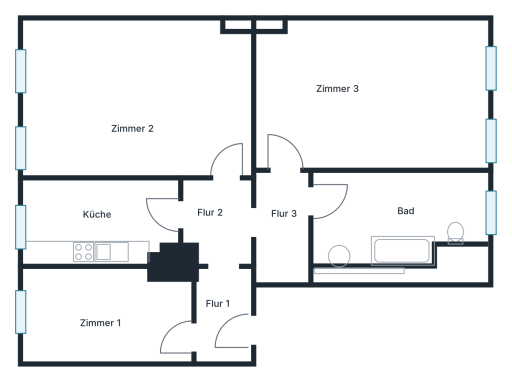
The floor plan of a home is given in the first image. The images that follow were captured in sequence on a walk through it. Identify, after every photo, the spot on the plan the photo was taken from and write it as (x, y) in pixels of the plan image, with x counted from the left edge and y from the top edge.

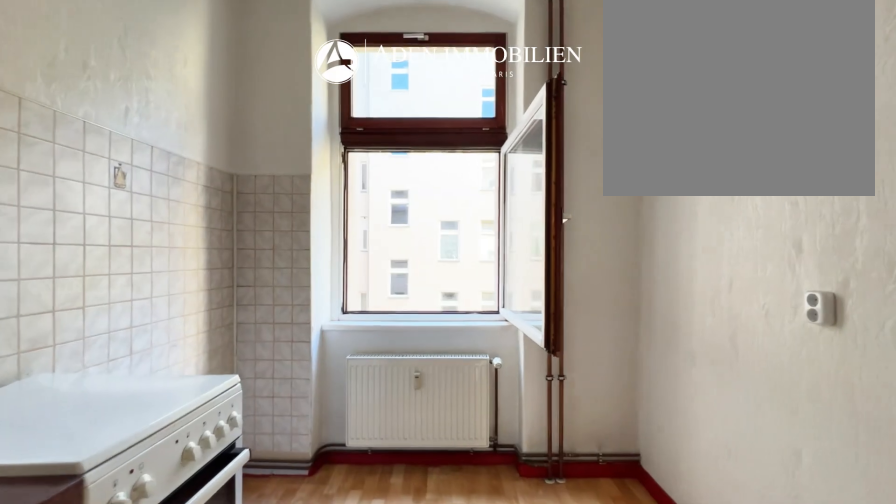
(97, 251)
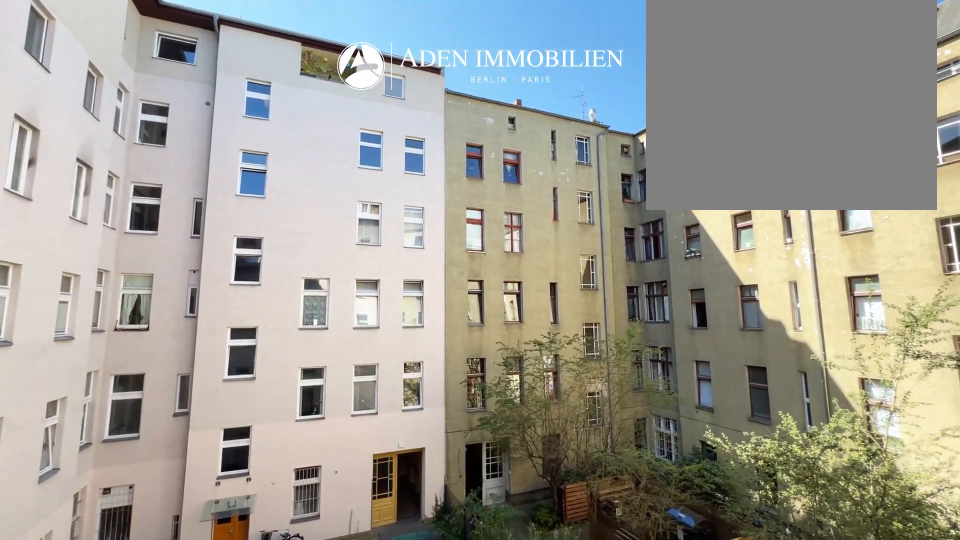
(97, 251)
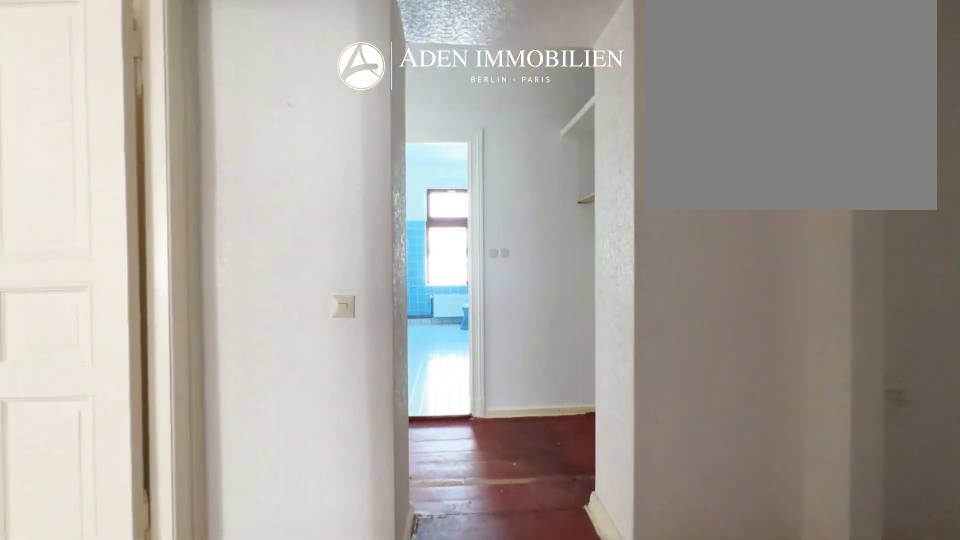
(220, 248)
